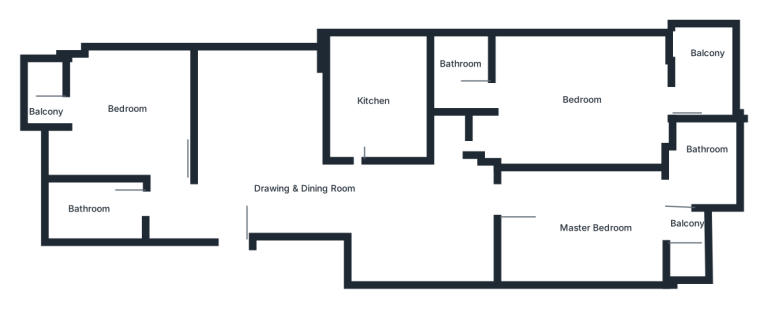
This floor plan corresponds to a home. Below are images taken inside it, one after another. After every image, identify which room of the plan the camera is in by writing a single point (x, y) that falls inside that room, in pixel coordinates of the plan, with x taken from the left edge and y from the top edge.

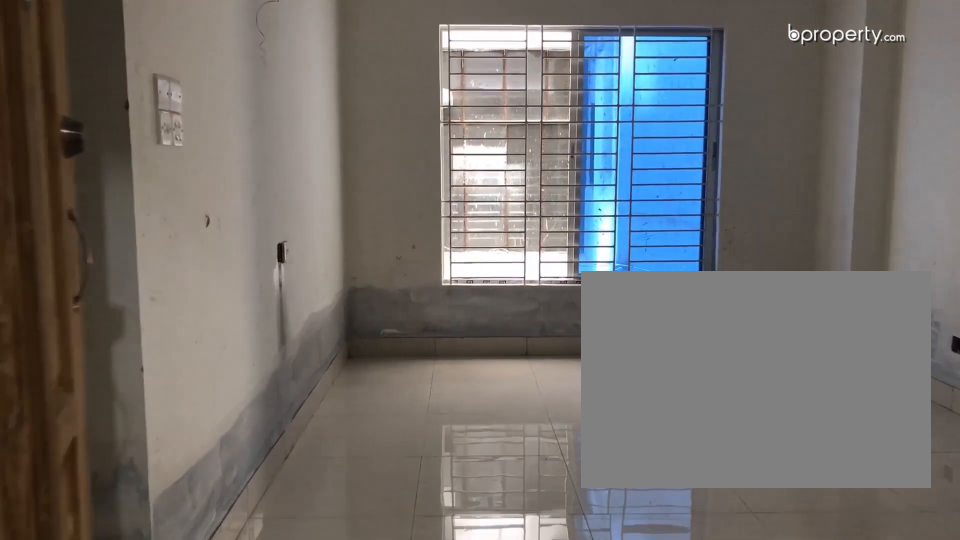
(284, 194)
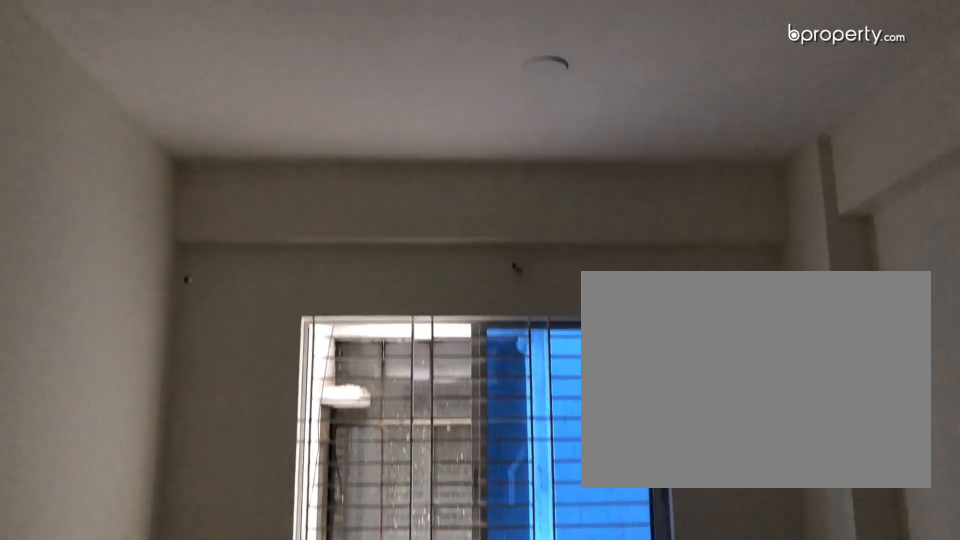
(284, 194)
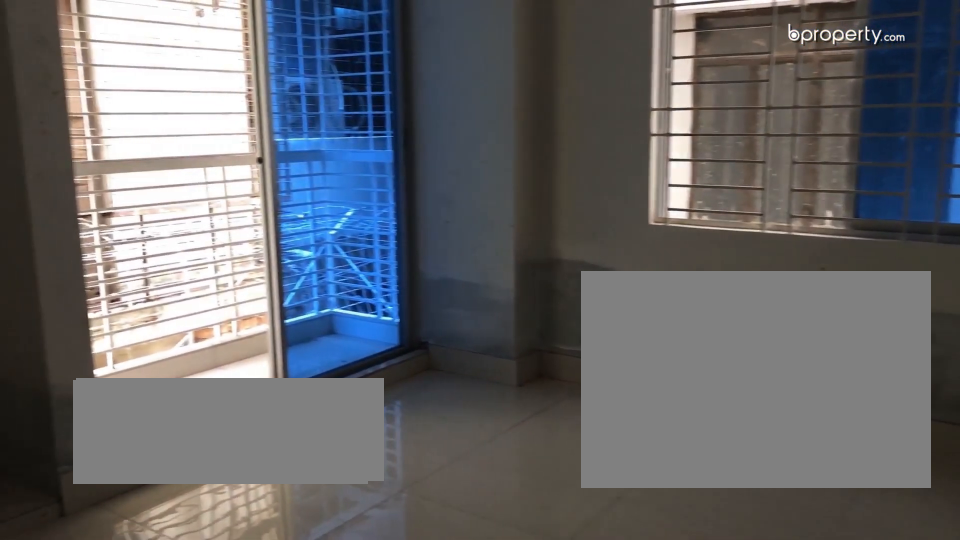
(127, 111)
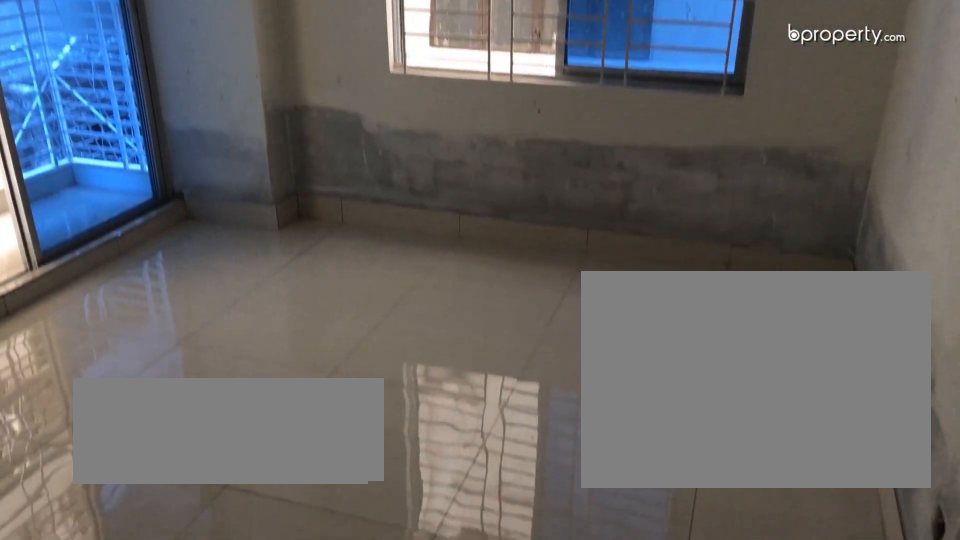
(130, 114)
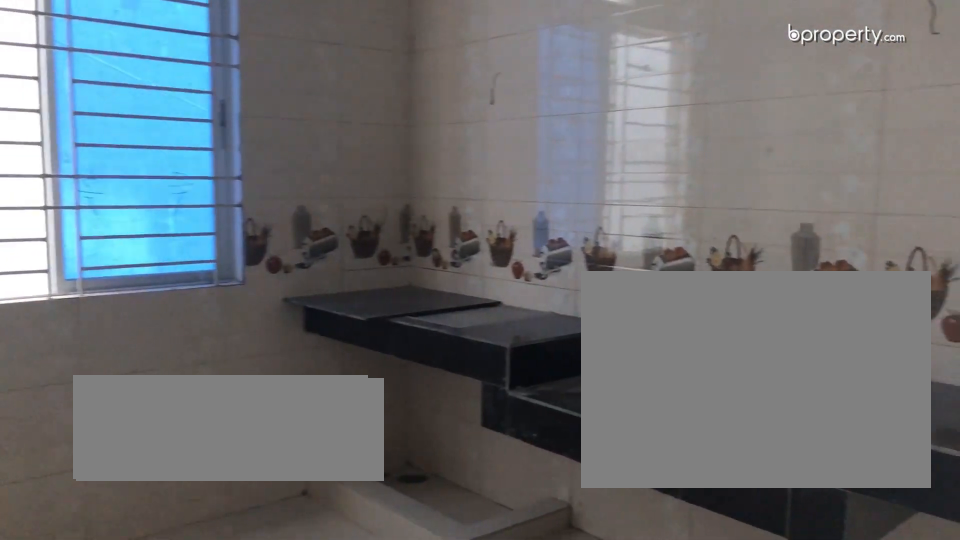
(380, 103)
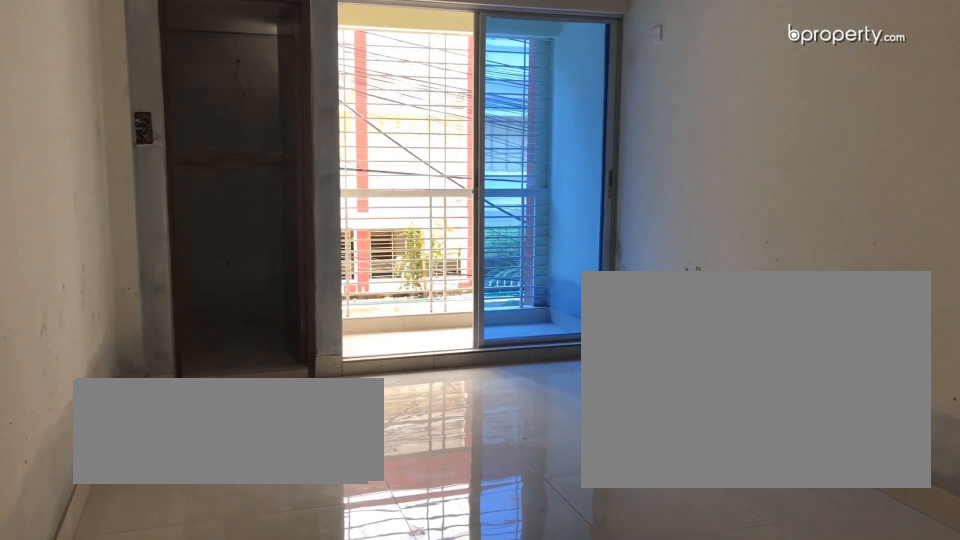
(606, 222)
